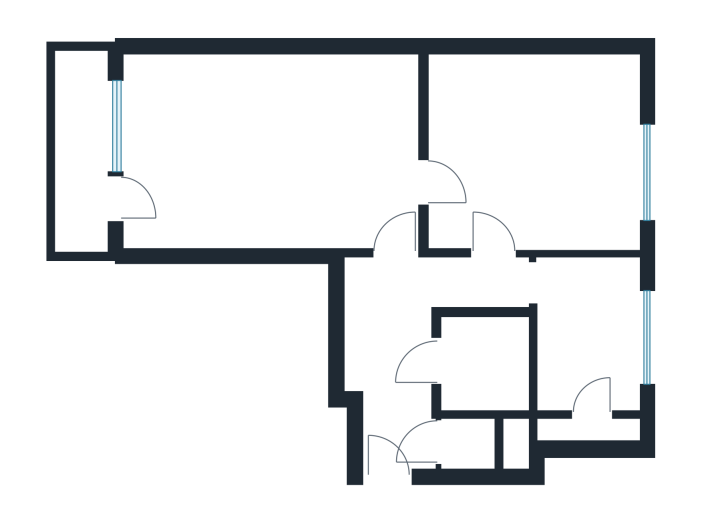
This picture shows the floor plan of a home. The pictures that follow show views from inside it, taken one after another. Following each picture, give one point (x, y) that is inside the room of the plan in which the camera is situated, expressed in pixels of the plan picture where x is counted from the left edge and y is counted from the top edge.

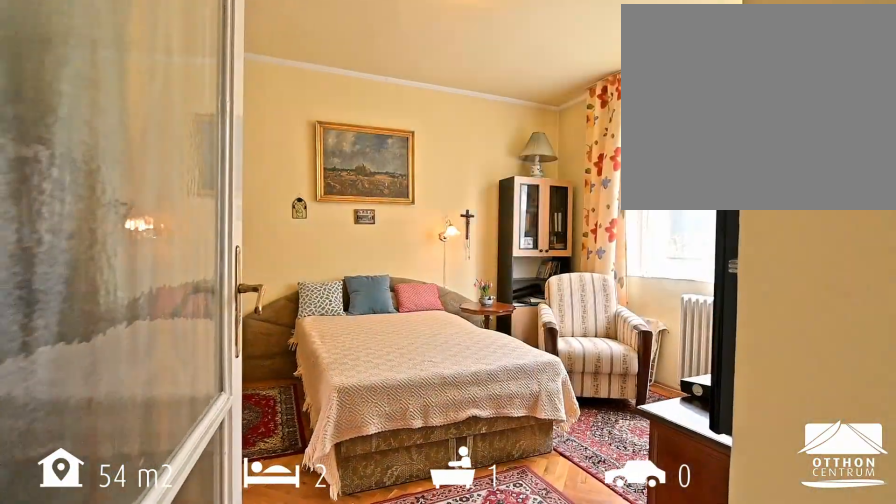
(539, 152)
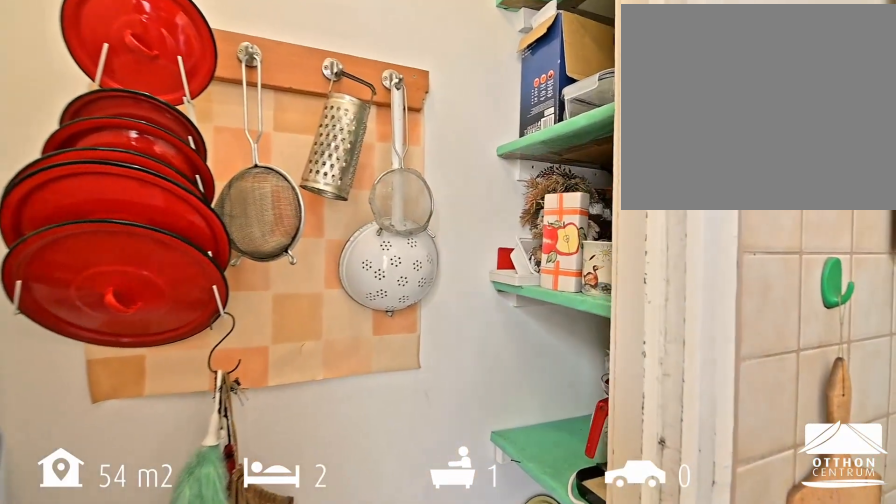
(587, 344)
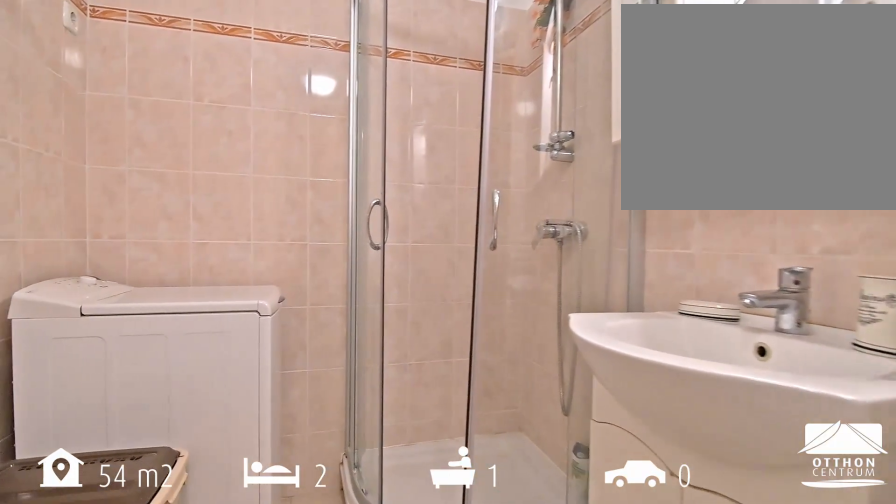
(487, 363)
